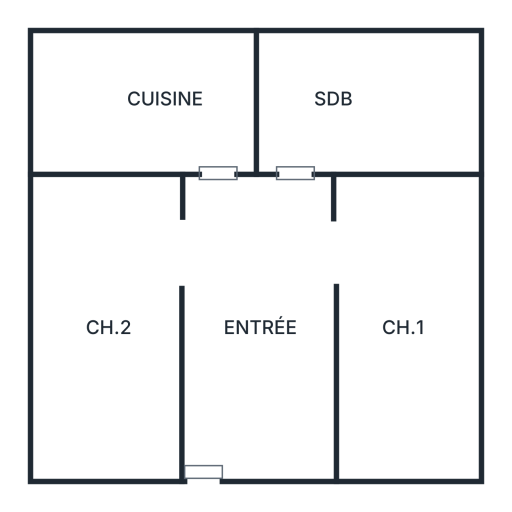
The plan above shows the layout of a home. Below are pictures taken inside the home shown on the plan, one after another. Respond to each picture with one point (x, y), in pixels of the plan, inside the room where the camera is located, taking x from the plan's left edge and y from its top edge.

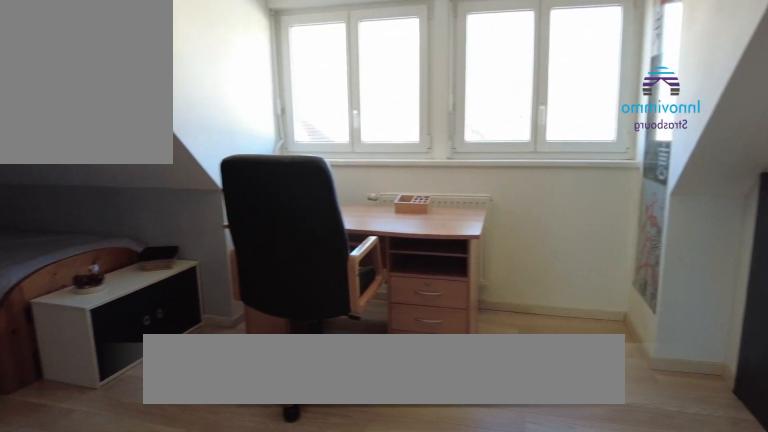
(110, 408)
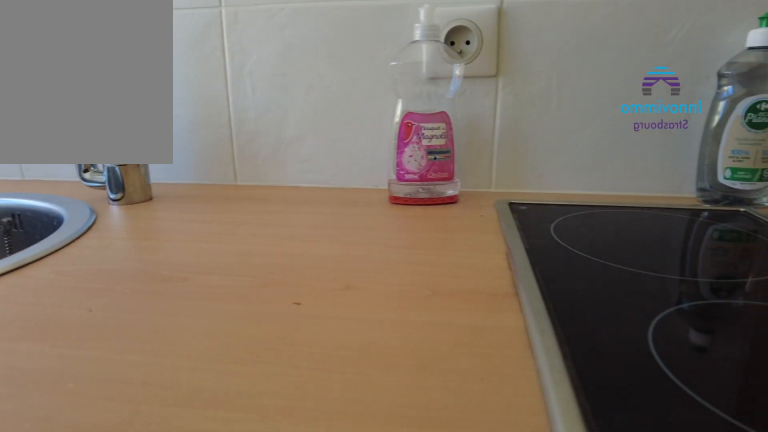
(171, 141)
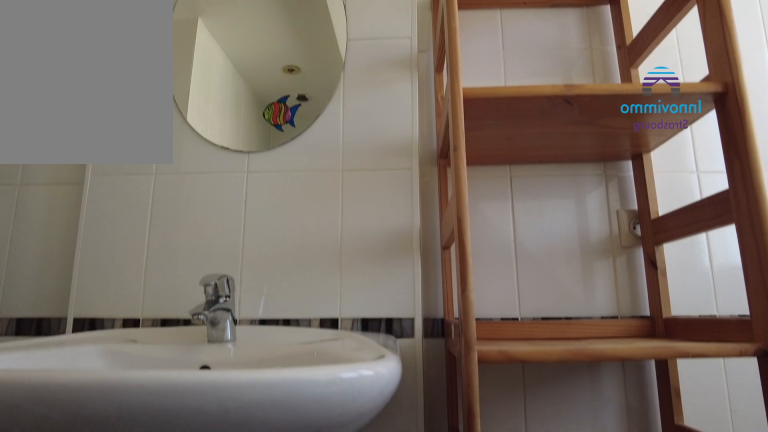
(333, 140)
